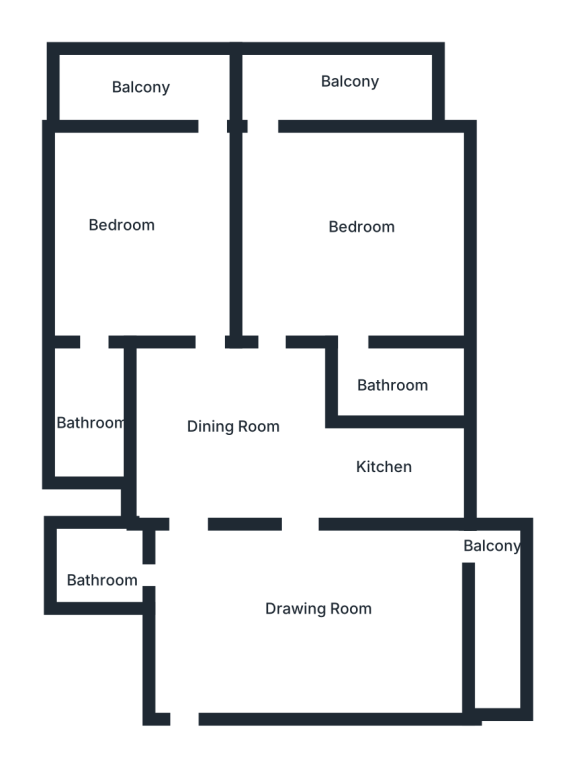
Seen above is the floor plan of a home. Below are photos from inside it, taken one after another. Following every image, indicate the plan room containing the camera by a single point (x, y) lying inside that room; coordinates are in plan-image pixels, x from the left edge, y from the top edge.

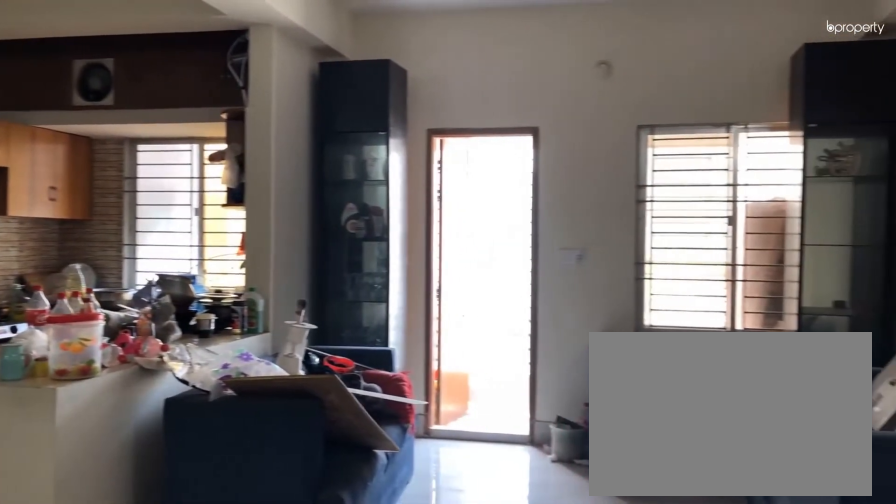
(304, 612)
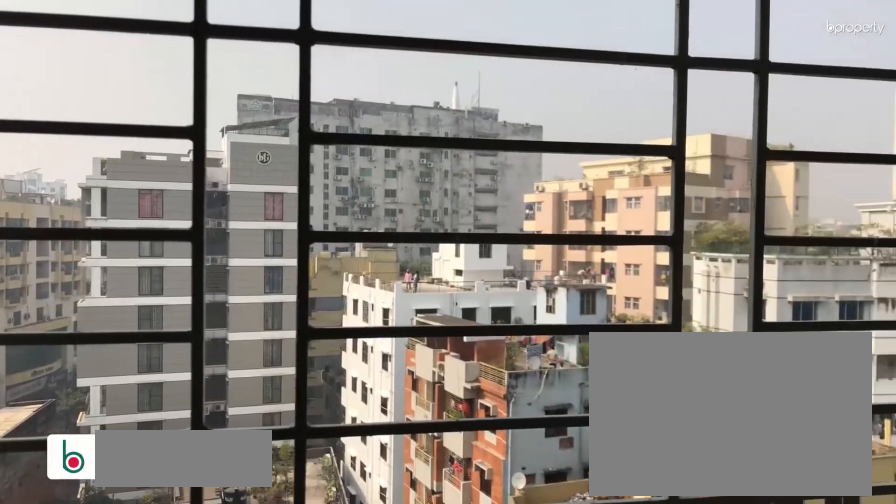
(504, 592)
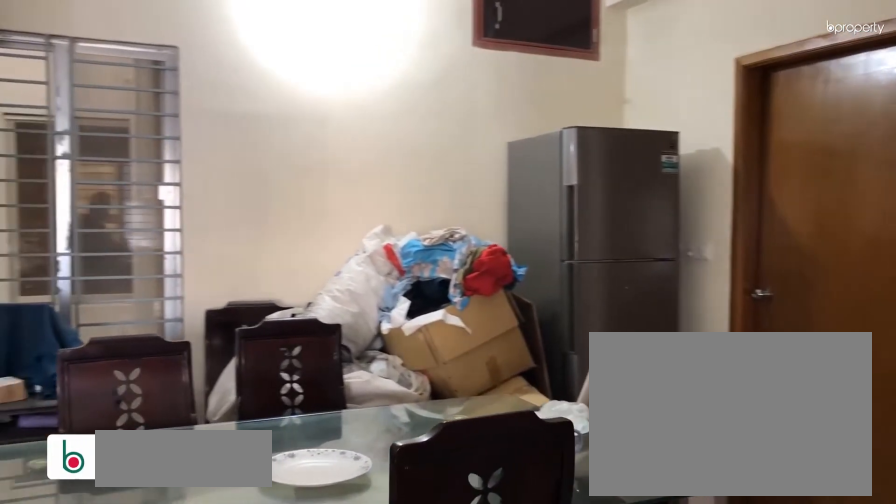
(239, 426)
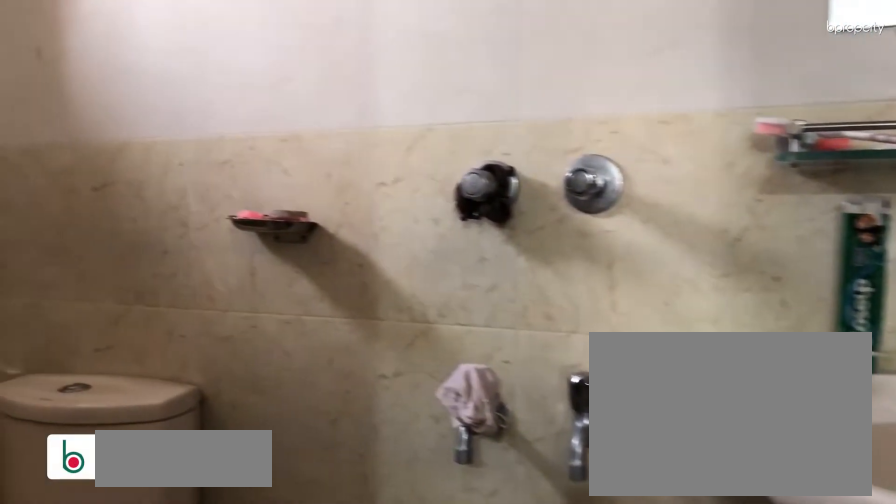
(401, 381)
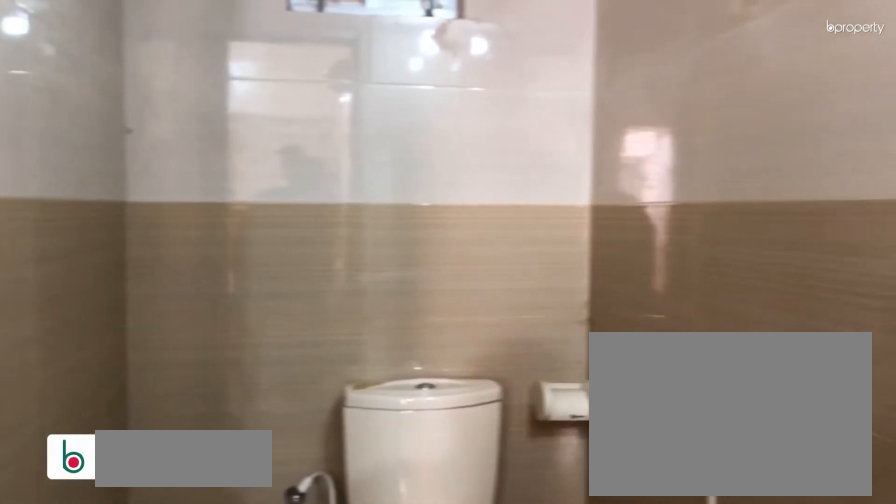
(90, 438)
